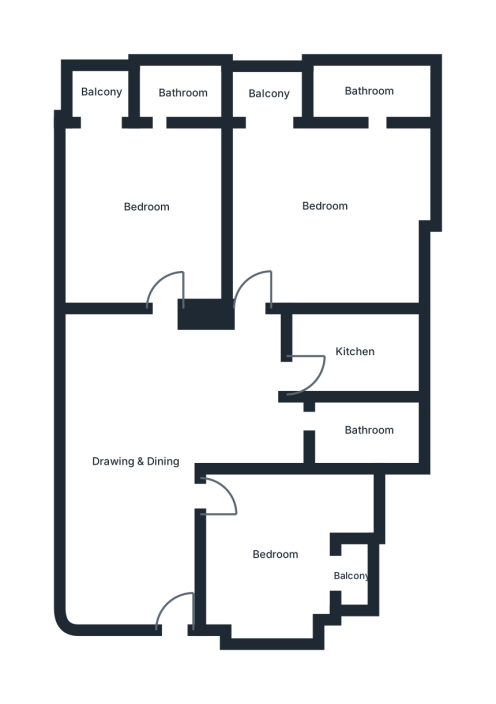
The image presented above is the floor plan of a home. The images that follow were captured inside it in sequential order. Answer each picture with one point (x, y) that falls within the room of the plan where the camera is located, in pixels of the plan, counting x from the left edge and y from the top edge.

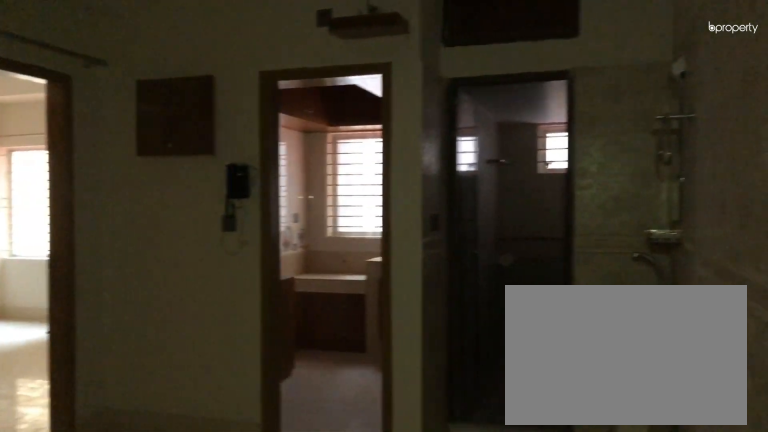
(141, 459)
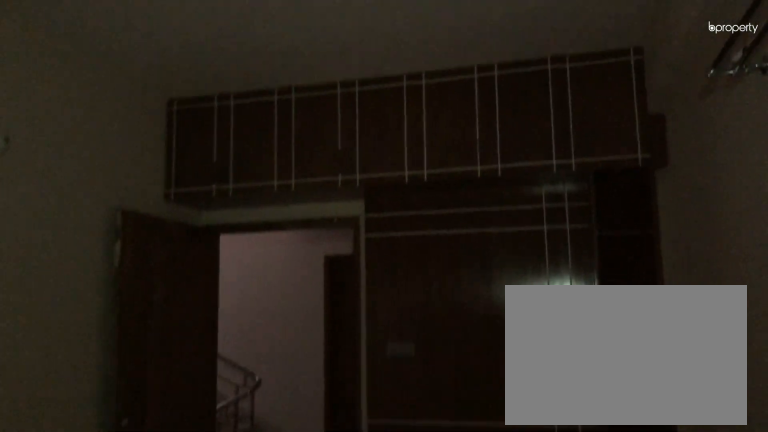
(141, 459)
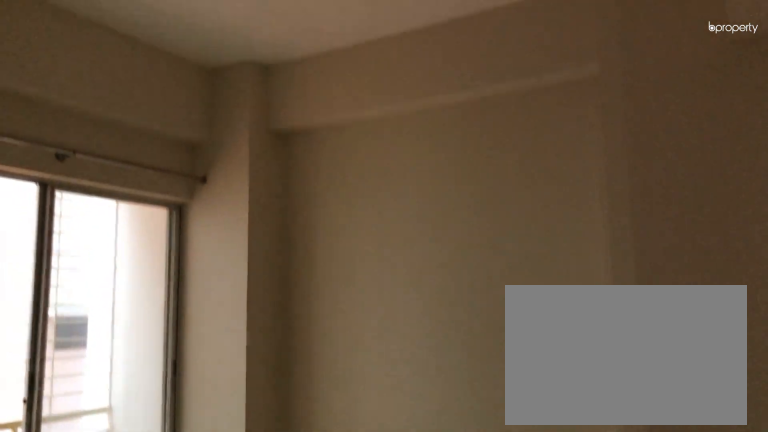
(275, 556)
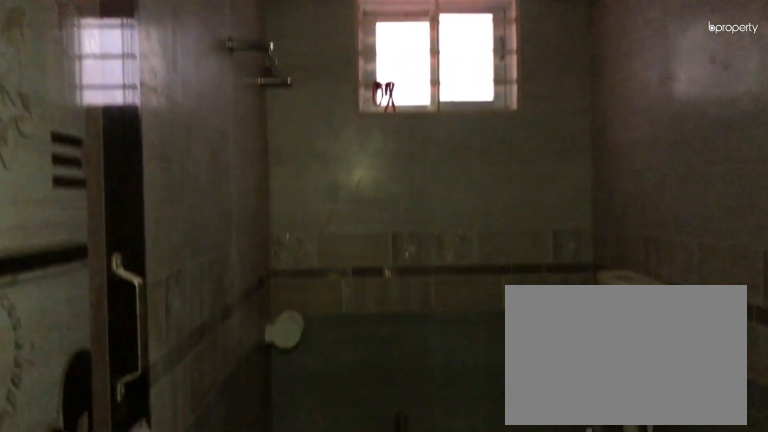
(371, 430)
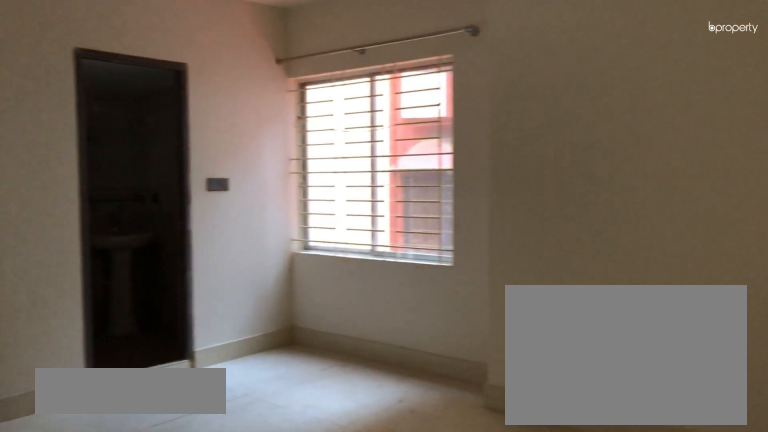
(327, 206)
